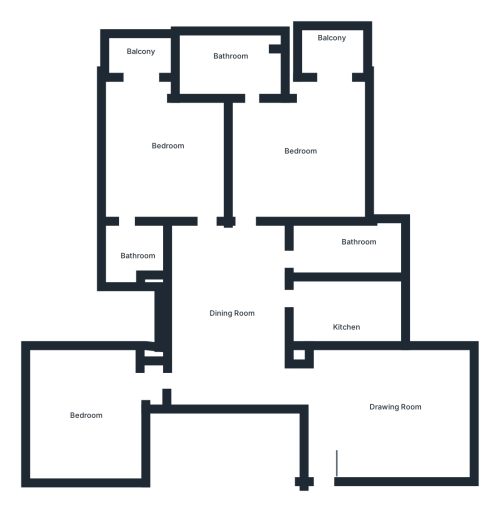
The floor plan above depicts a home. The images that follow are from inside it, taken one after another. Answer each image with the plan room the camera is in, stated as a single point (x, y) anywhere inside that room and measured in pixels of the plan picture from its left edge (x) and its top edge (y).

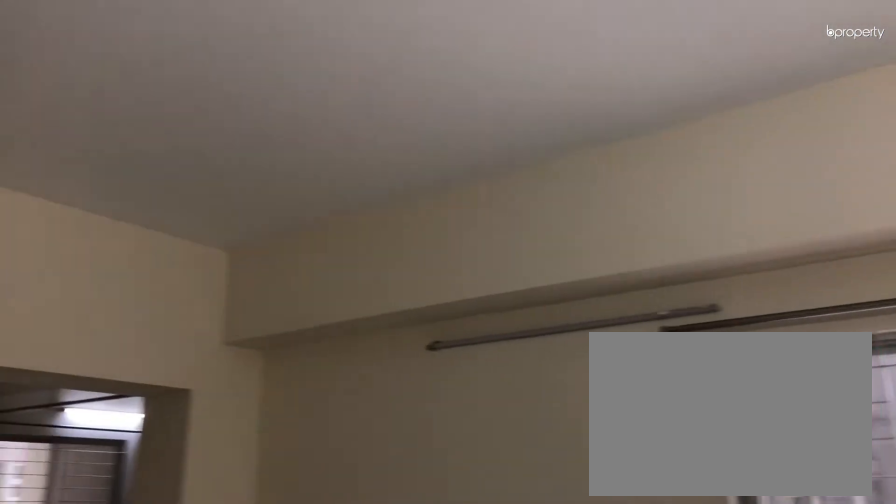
(393, 407)
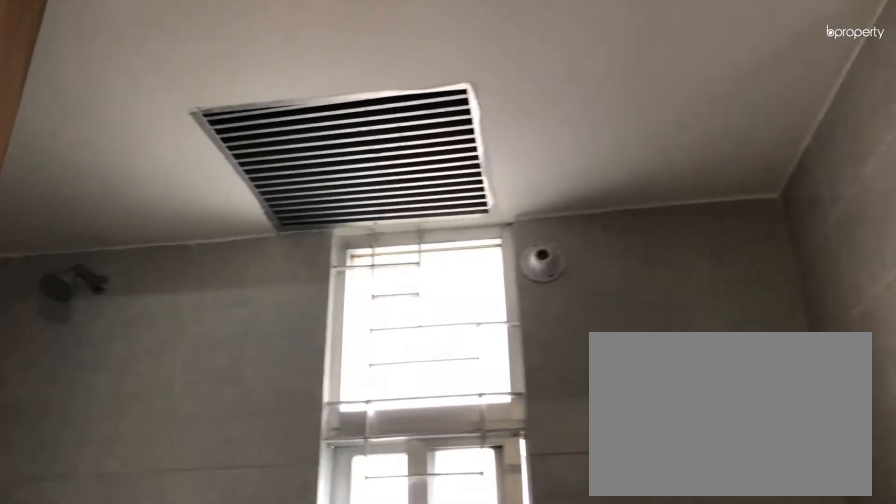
(228, 58)
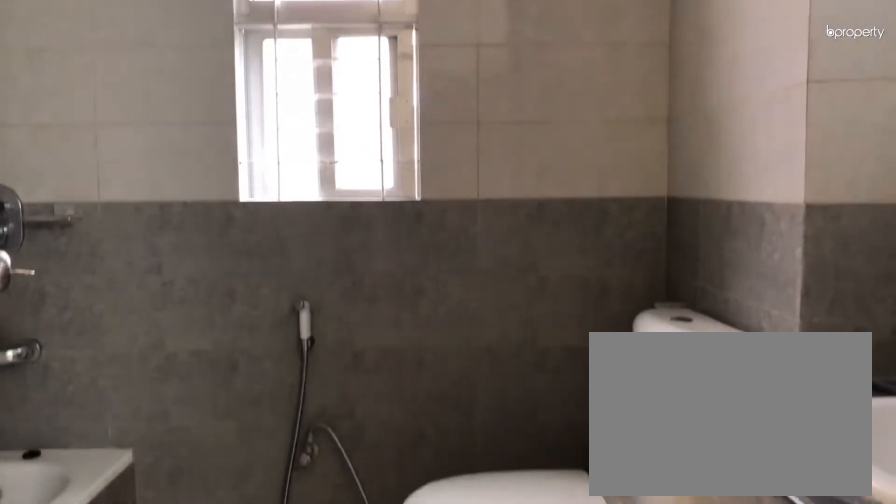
(228, 58)
